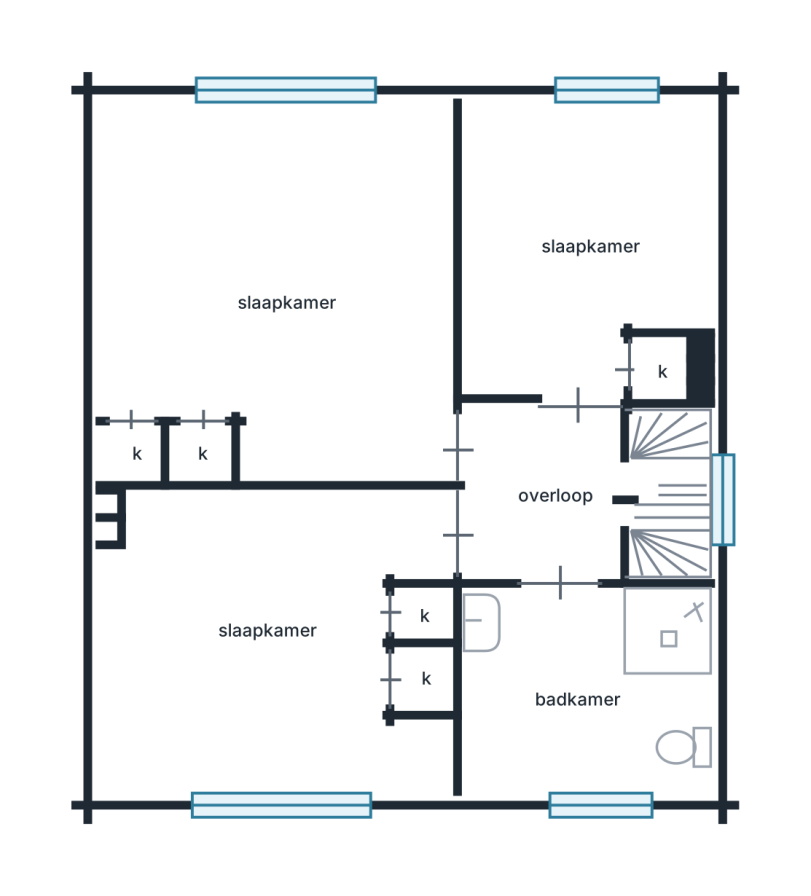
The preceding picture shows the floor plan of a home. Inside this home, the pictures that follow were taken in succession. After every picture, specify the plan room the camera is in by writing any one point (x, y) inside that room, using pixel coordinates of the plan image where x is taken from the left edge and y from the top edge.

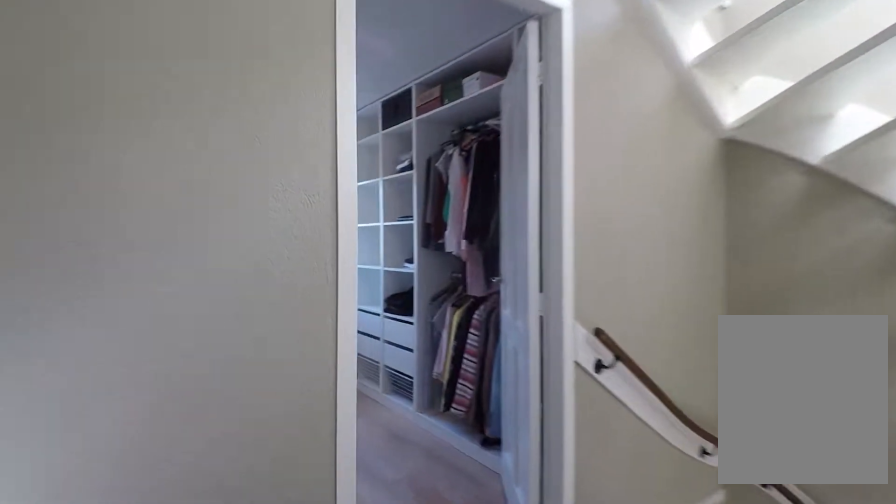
(586, 494)
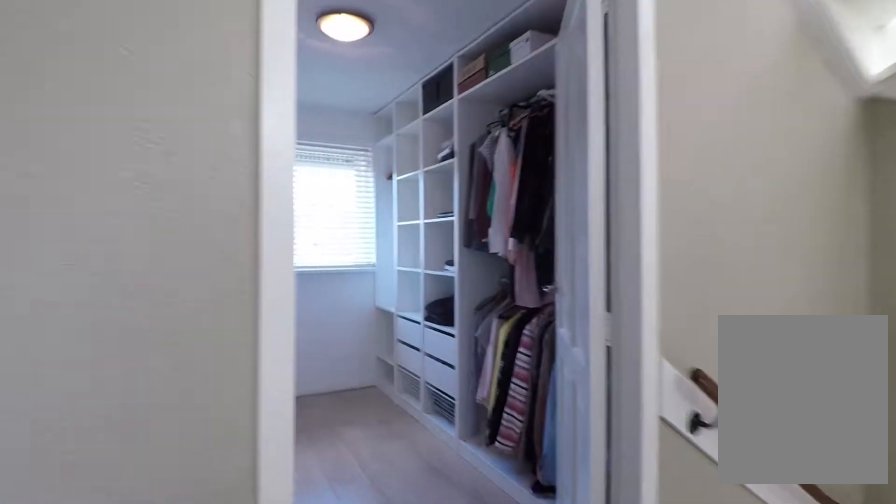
(586, 494)
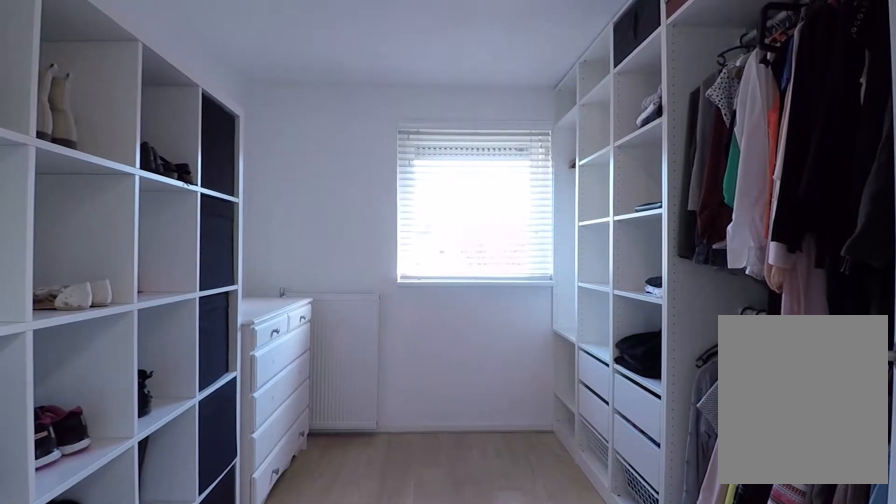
(580, 244)
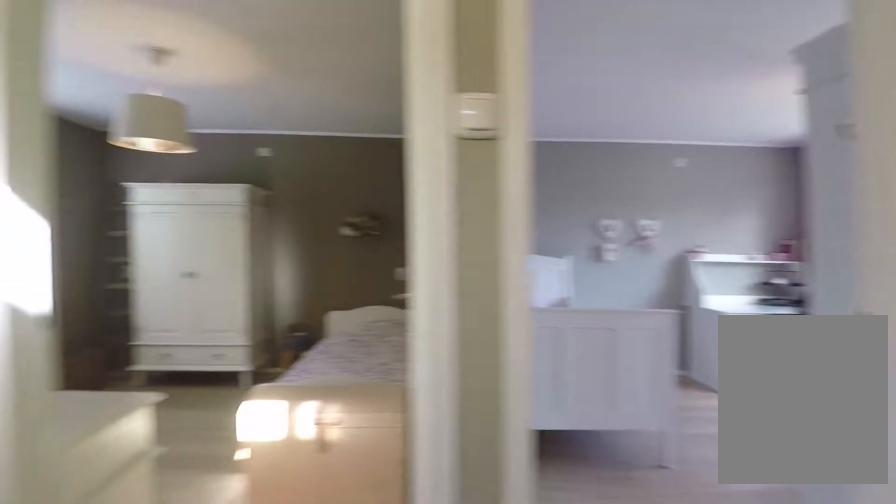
(586, 494)
